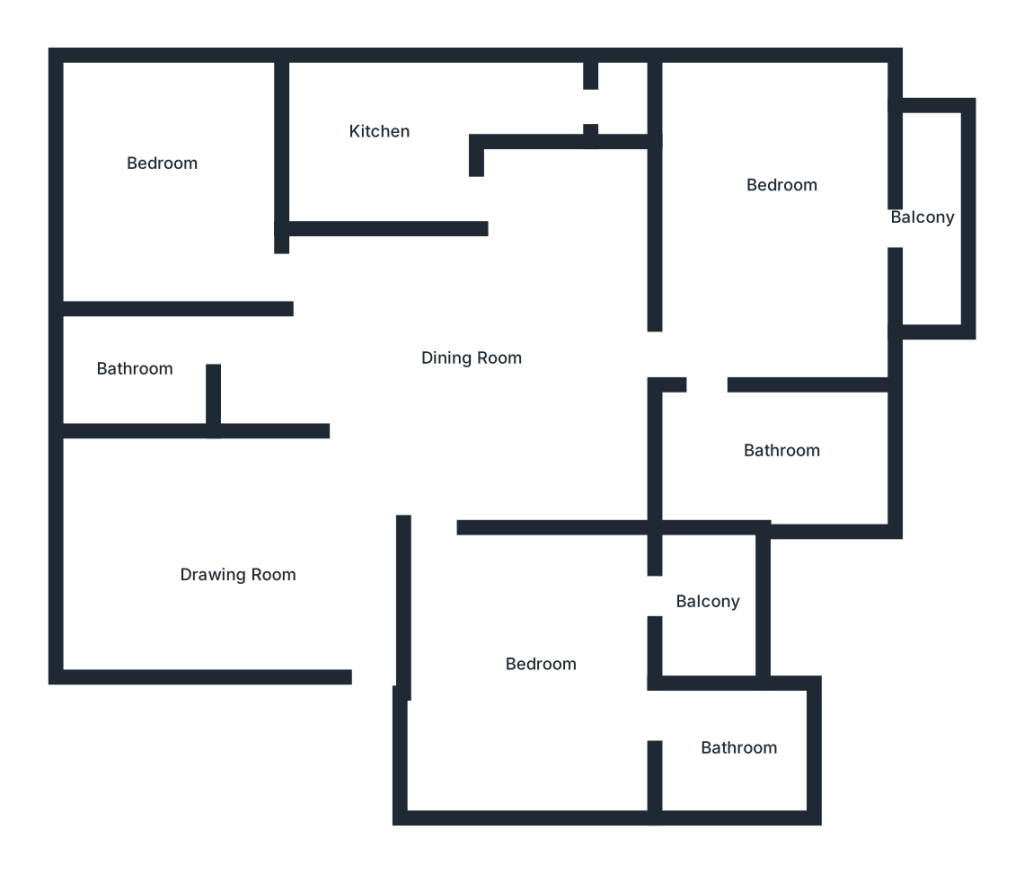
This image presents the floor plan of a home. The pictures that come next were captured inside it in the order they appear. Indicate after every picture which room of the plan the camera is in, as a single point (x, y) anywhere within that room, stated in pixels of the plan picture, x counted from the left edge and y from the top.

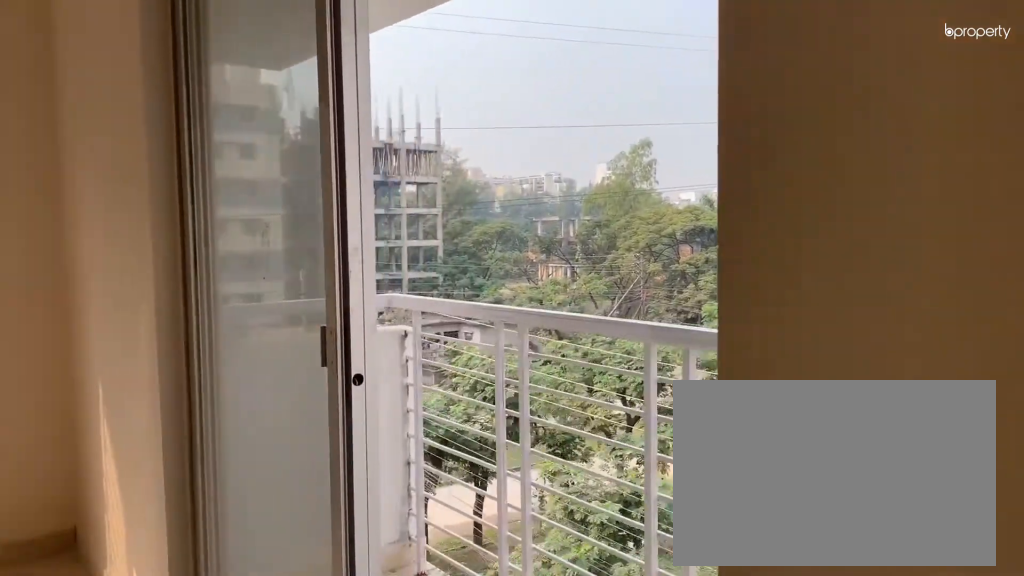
(757, 221)
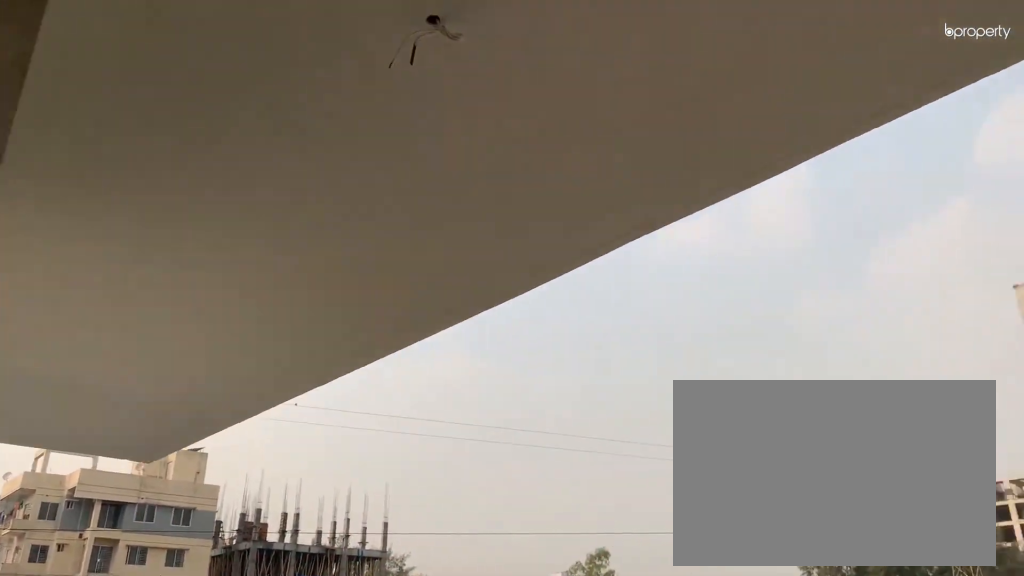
(921, 218)
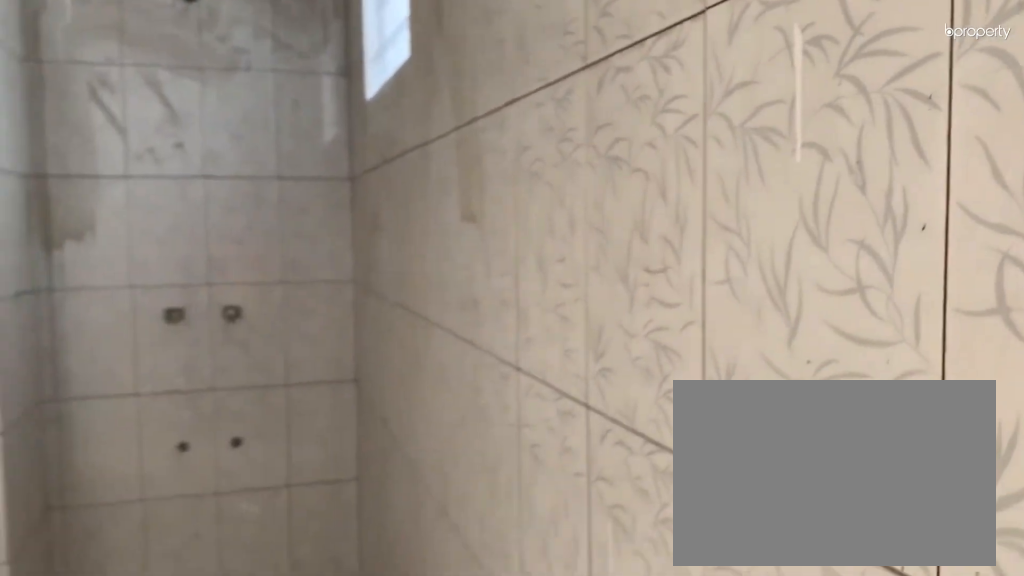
(775, 459)
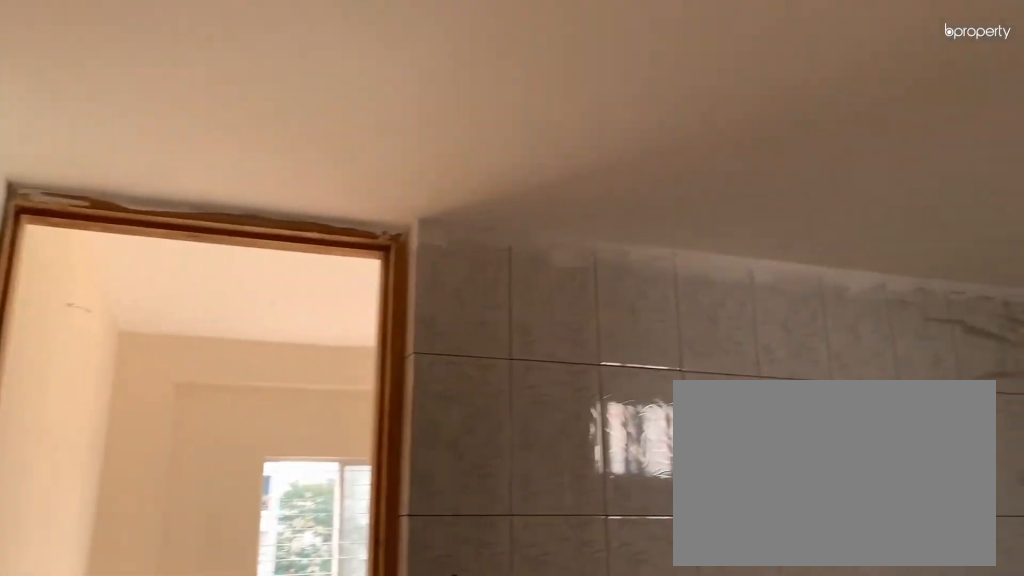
(775, 459)
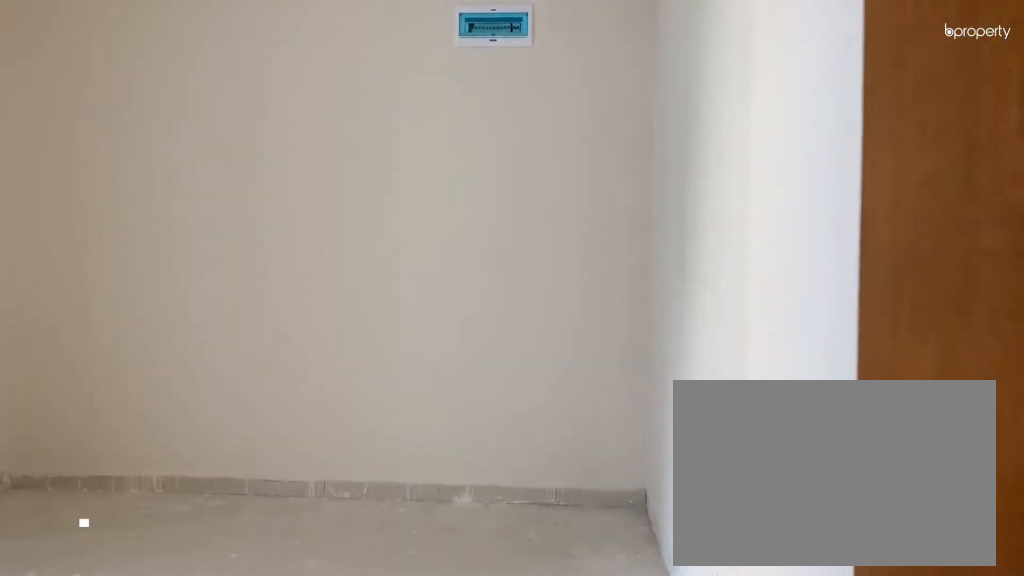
(472, 560)
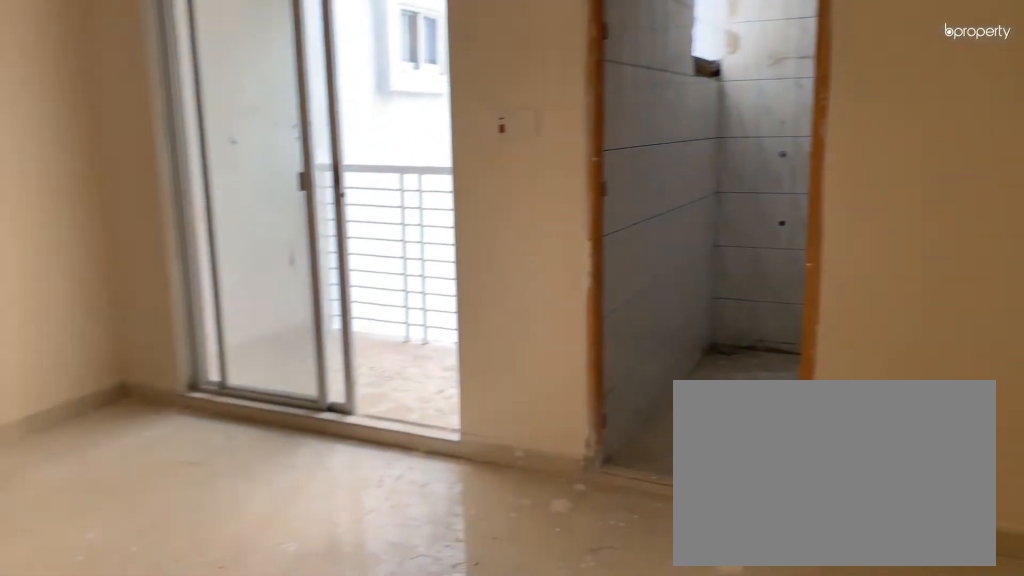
(575, 641)
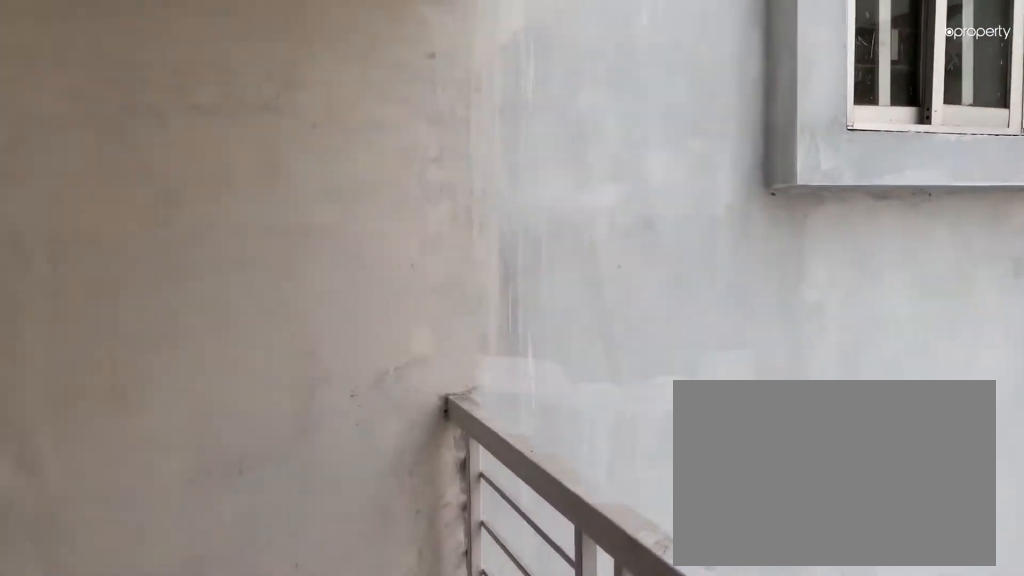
(715, 593)
